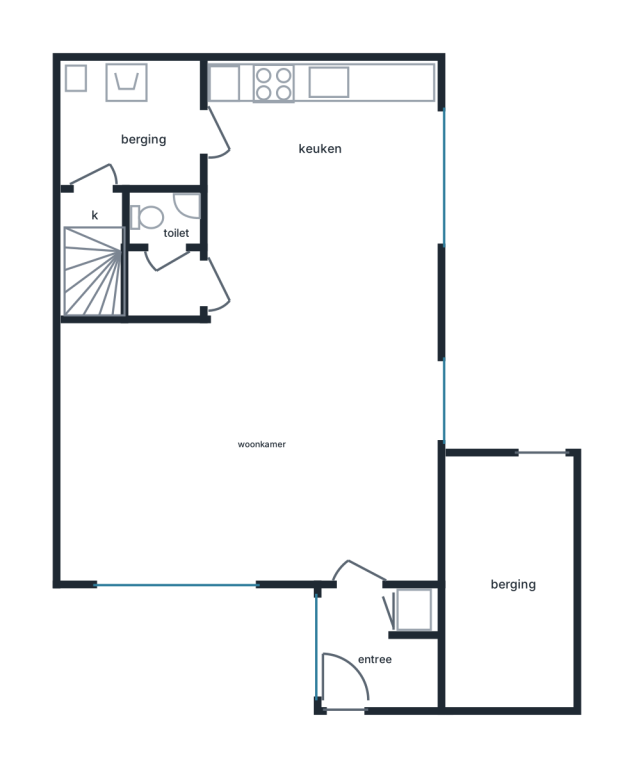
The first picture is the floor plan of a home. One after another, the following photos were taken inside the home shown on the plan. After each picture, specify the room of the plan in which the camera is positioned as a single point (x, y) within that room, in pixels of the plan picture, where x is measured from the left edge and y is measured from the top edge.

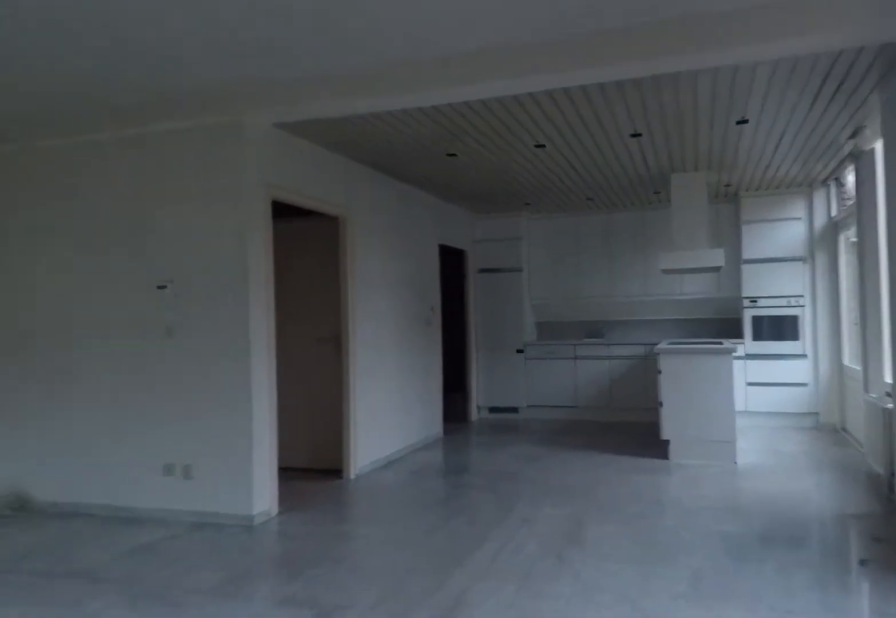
(195, 453)
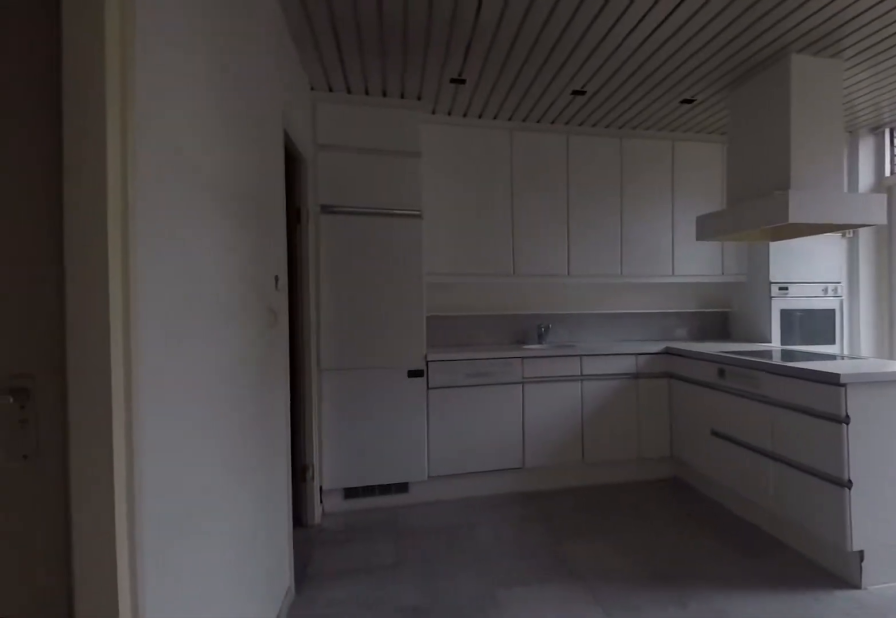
(195, 453)
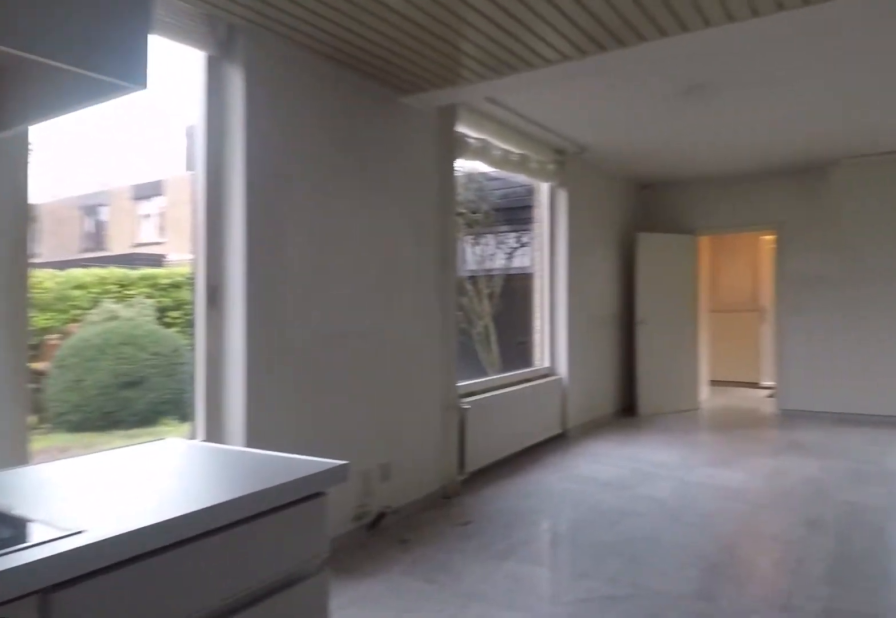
(320, 126)
